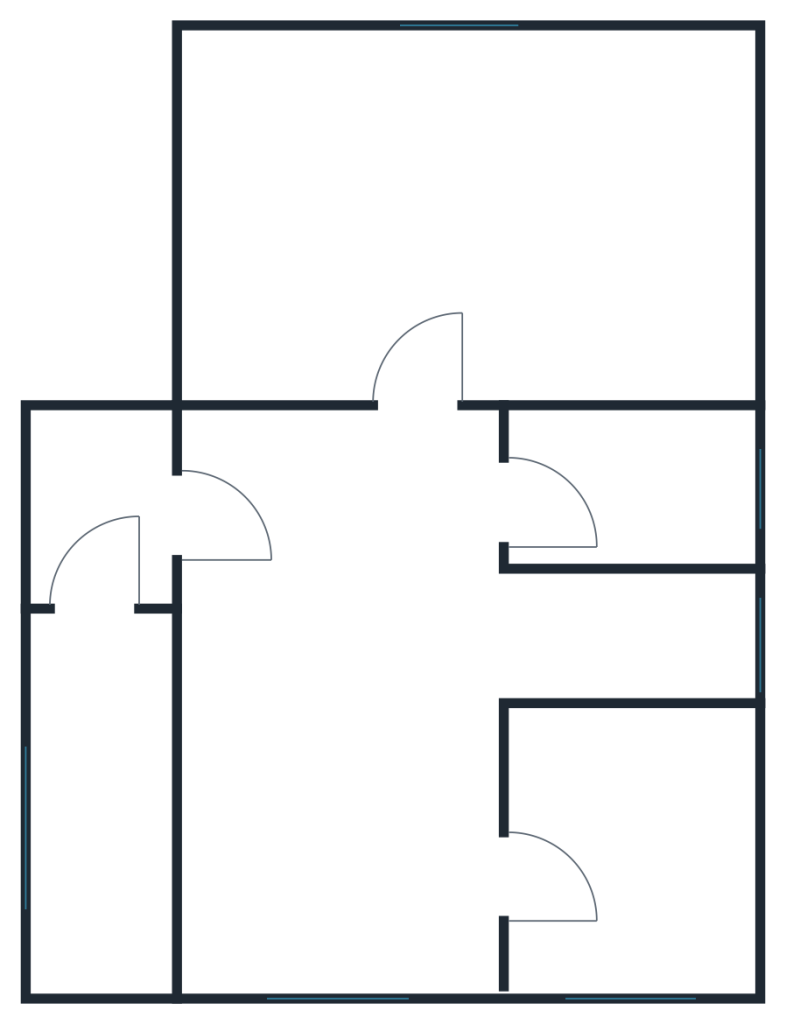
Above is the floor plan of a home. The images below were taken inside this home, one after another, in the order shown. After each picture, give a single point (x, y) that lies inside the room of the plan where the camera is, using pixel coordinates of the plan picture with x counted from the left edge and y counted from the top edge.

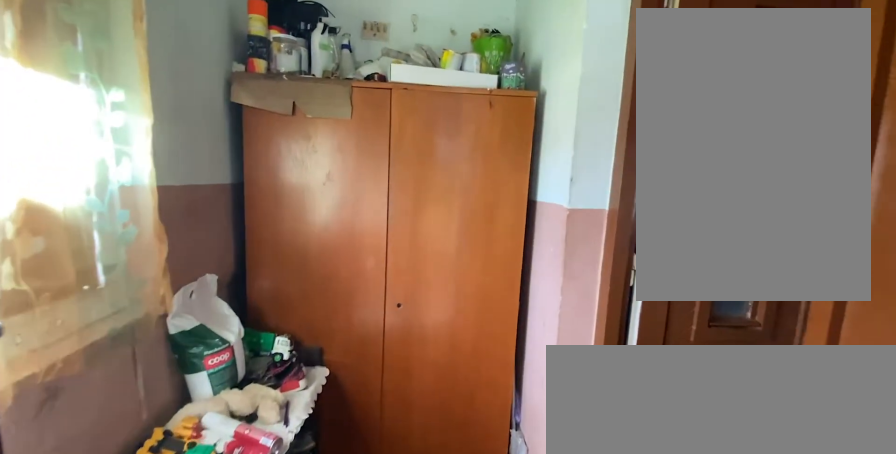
(107, 516)
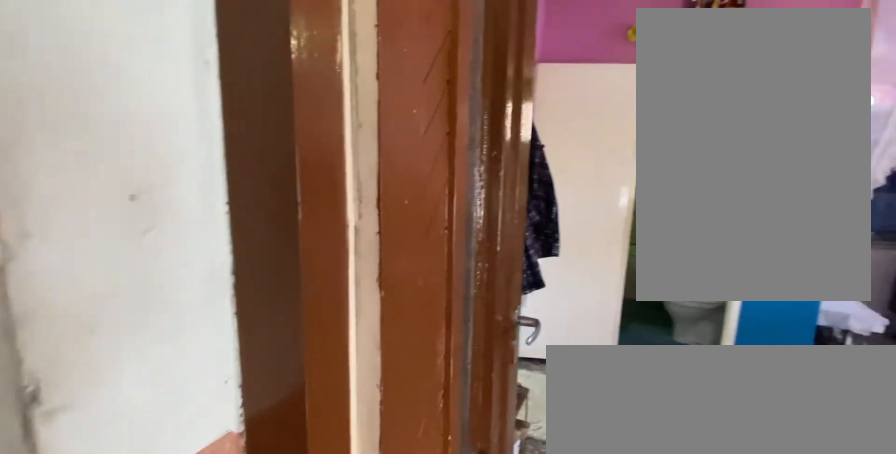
(108, 516)
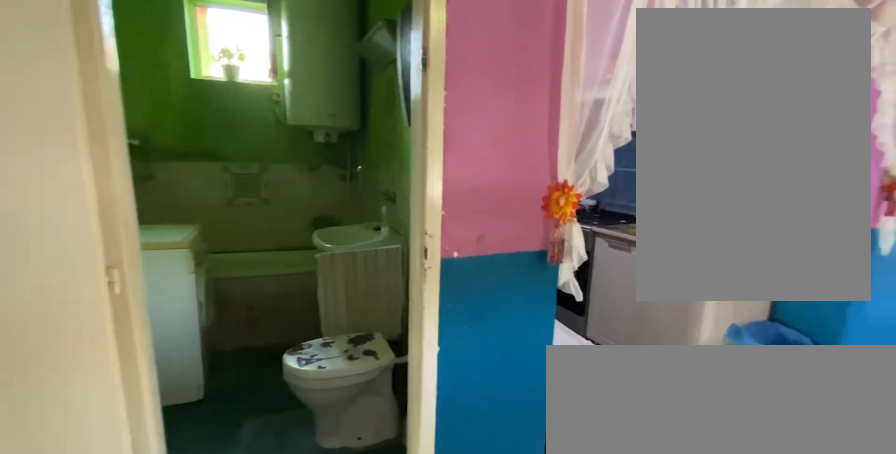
(349, 732)
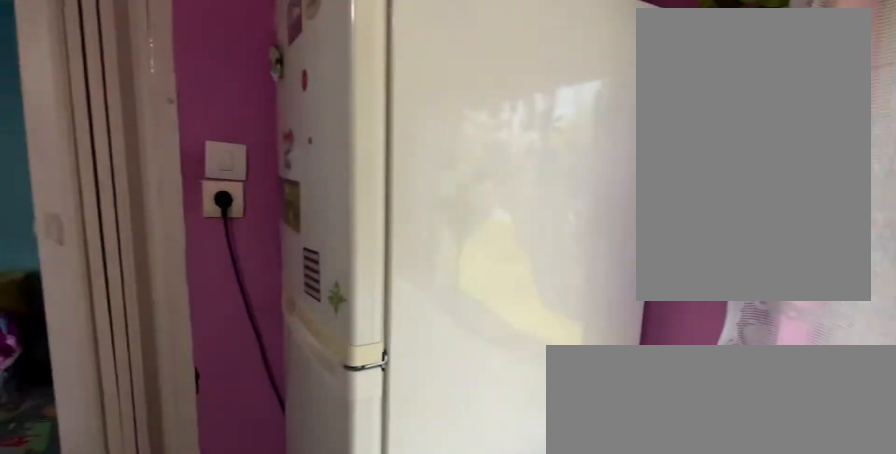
(349, 732)
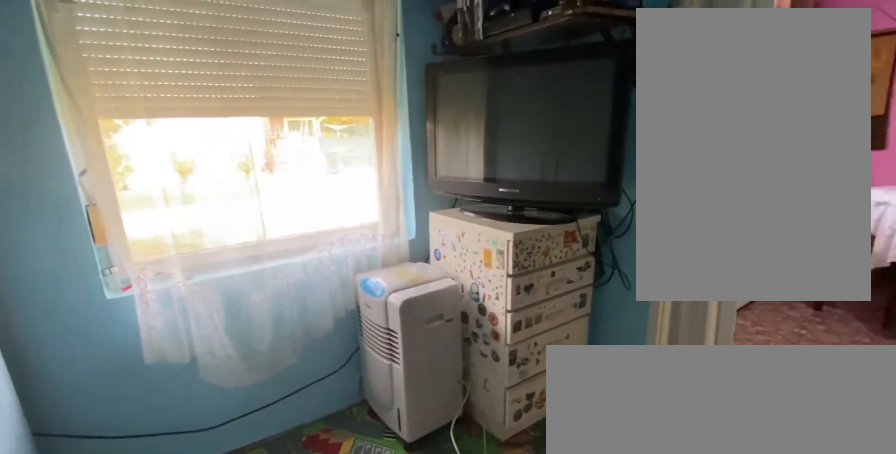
(628, 858)
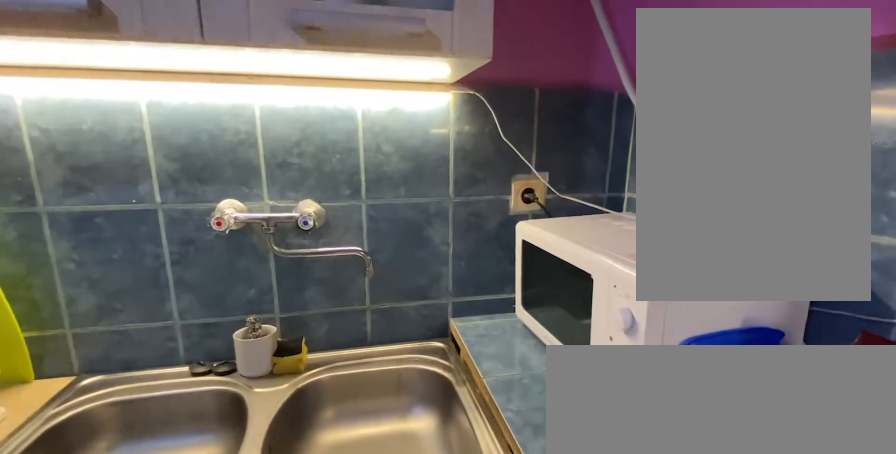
(628, 639)
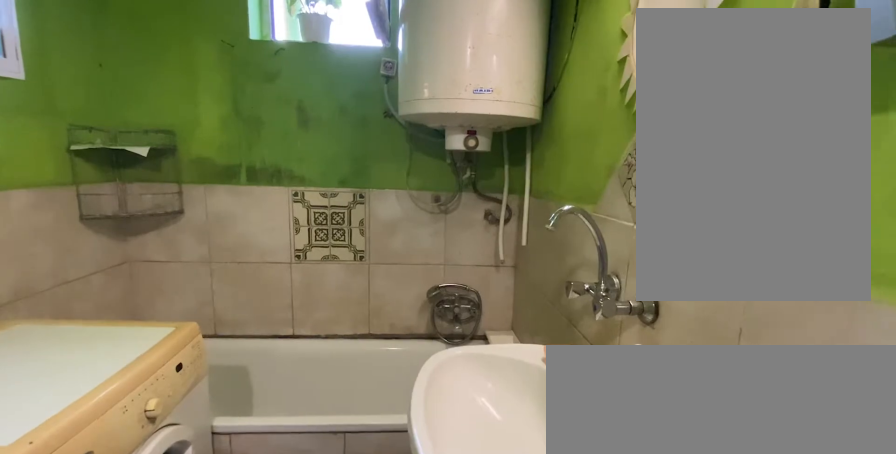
(628, 488)
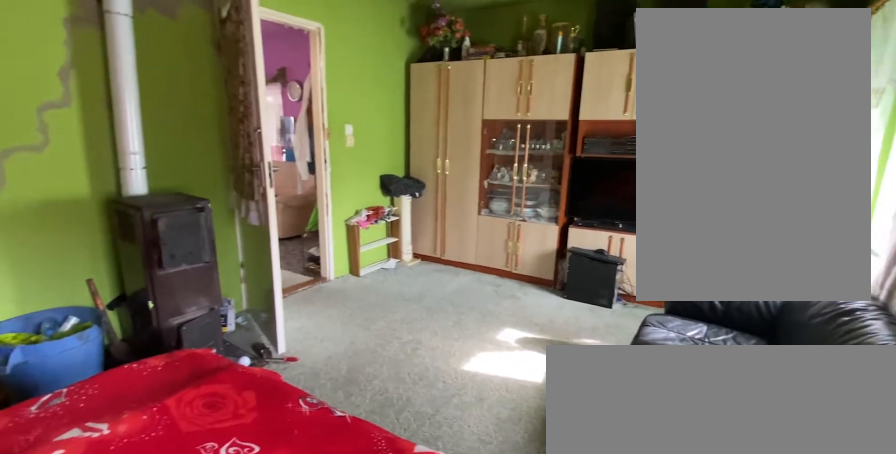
(467, 208)
